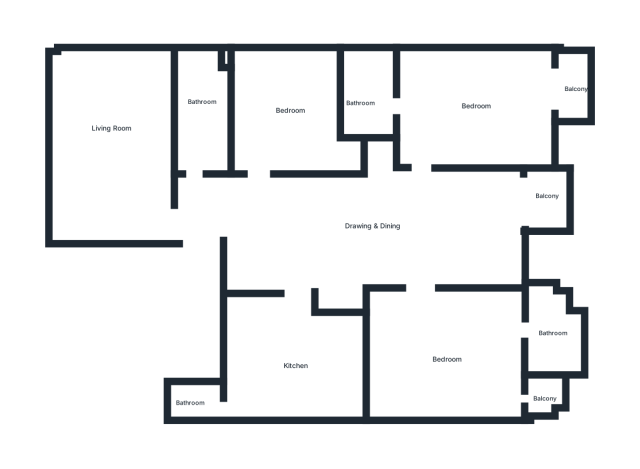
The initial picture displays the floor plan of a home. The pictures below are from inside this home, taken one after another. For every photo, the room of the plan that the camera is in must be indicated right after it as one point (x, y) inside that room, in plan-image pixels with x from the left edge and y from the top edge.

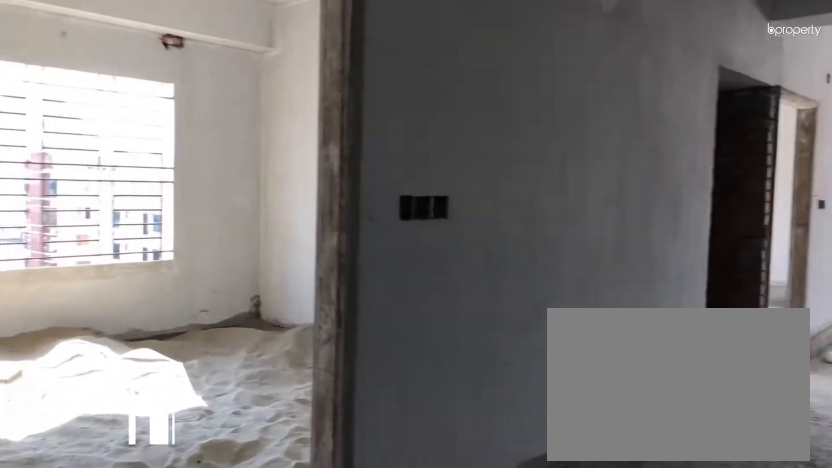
(301, 210)
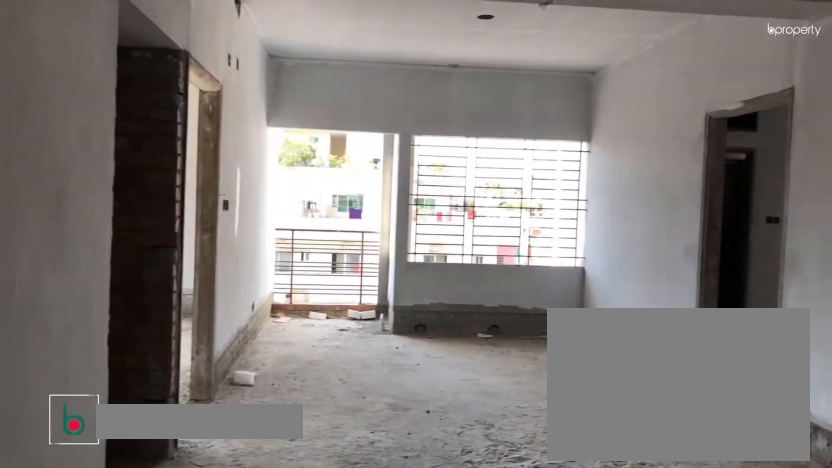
(301, 210)
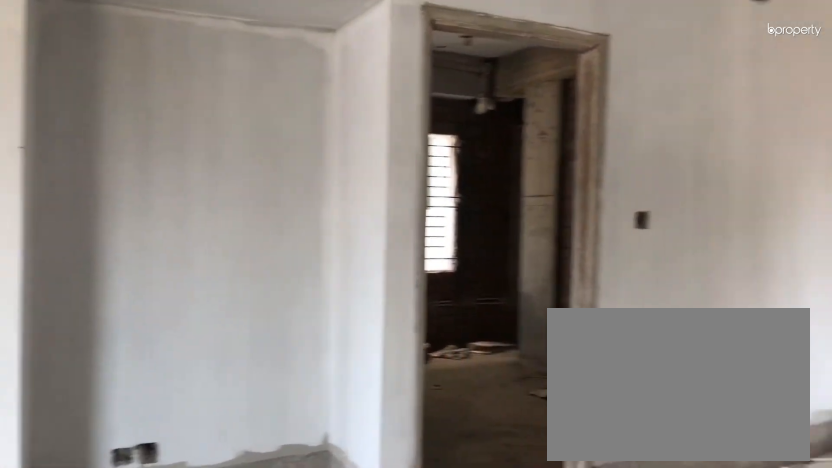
(382, 232)
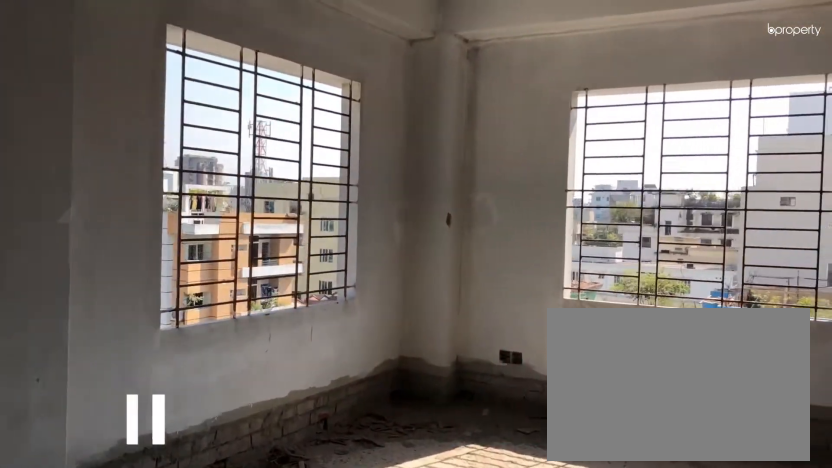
(159, 219)
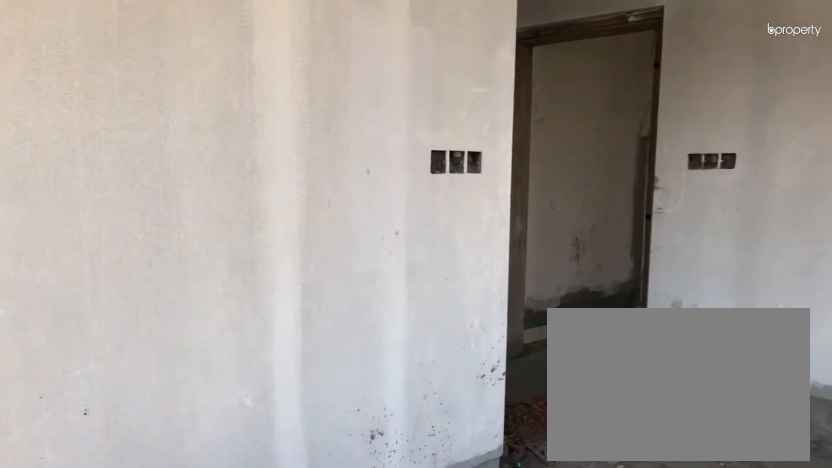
(115, 146)
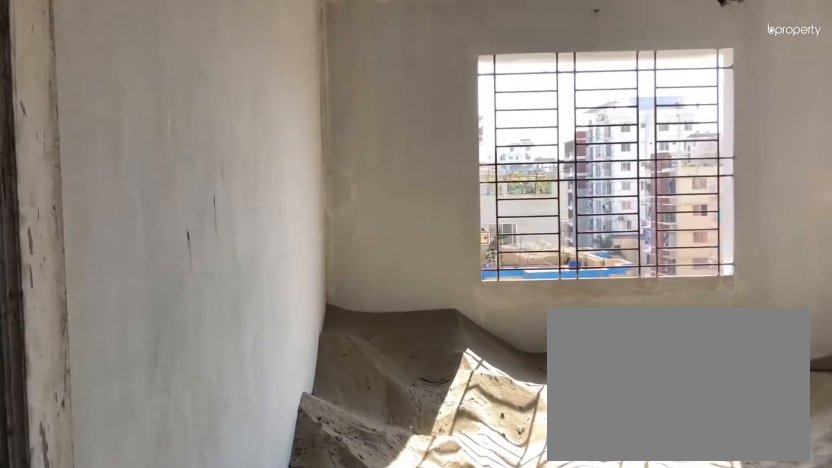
(269, 165)
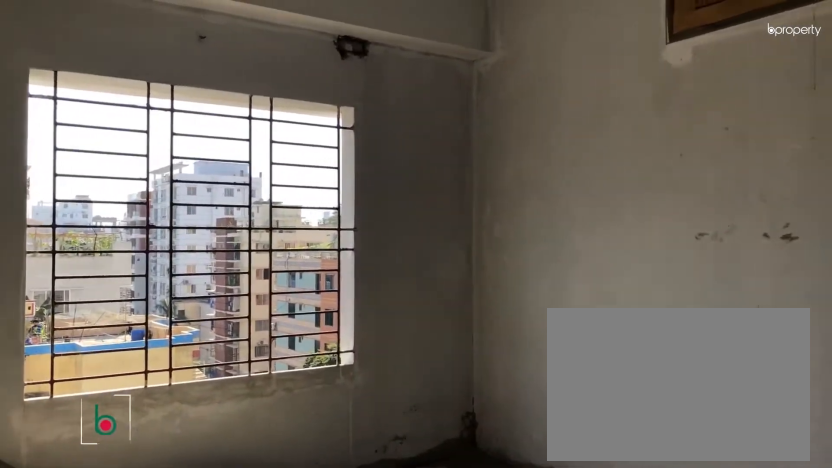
(300, 111)
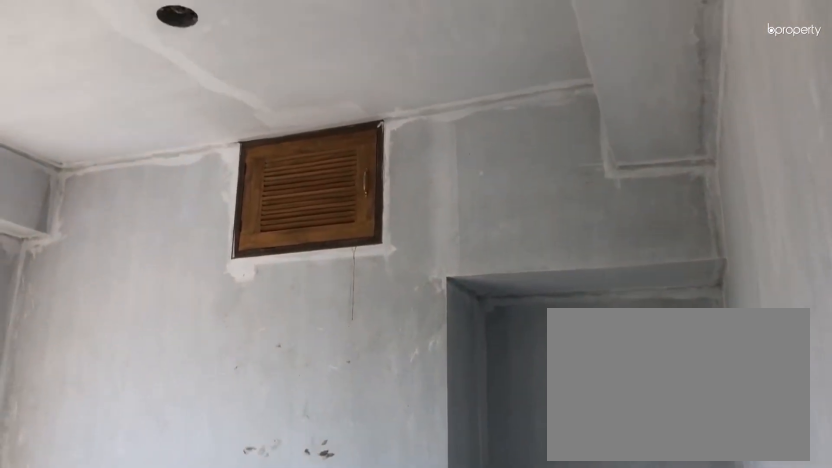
(300, 111)
